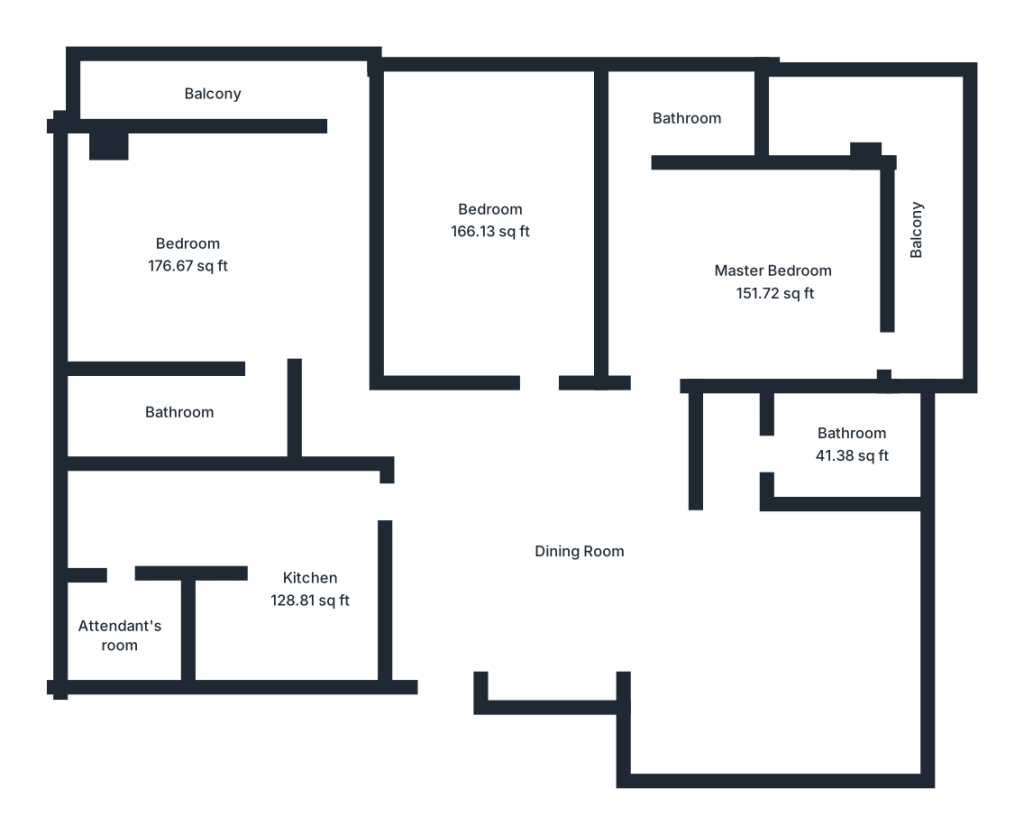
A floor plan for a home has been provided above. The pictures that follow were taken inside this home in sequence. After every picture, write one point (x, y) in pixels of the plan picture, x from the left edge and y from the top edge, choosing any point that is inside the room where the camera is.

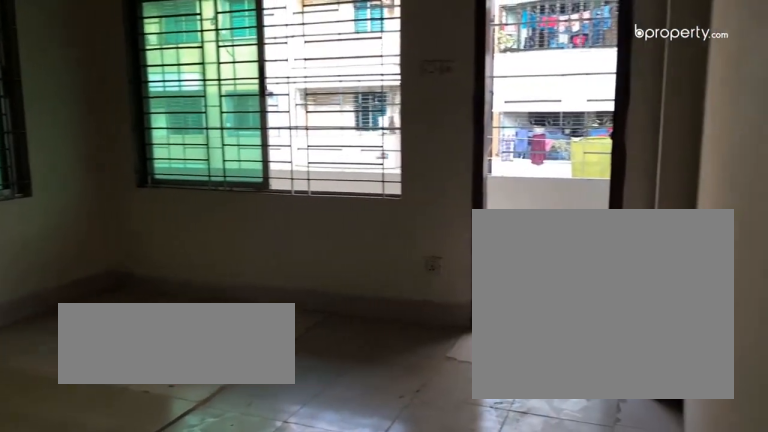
(770, 282)
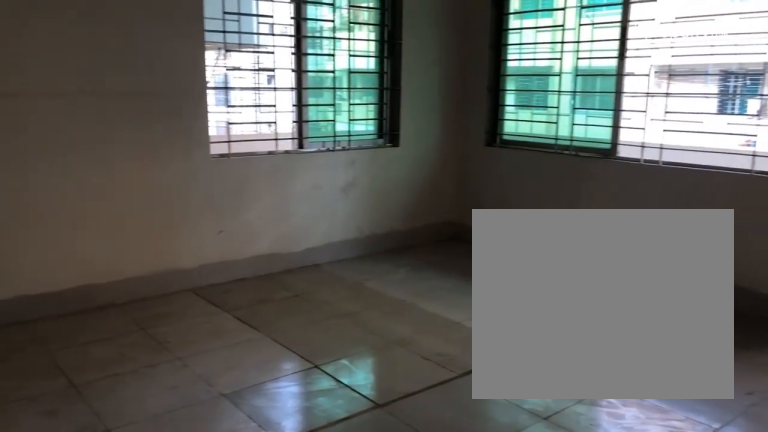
(770, 282)
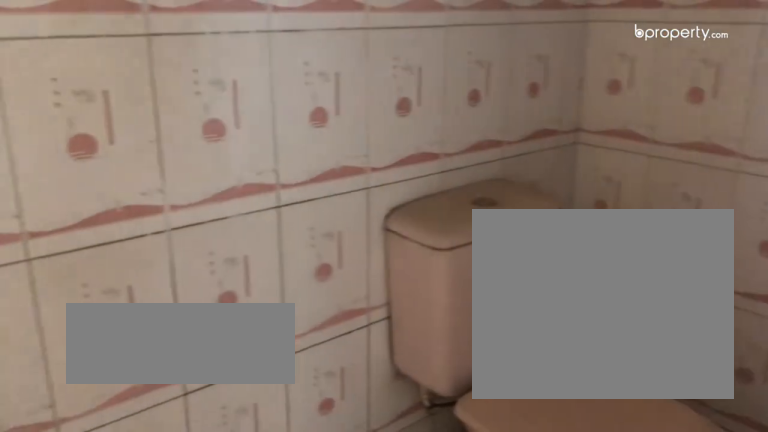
(690, 118)
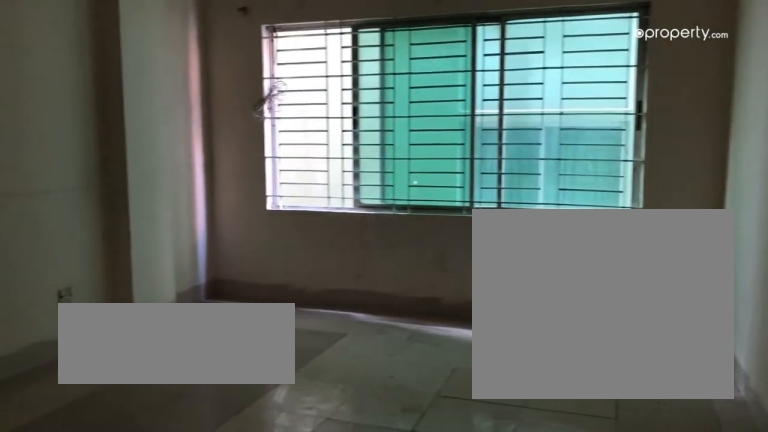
(496, 211)
